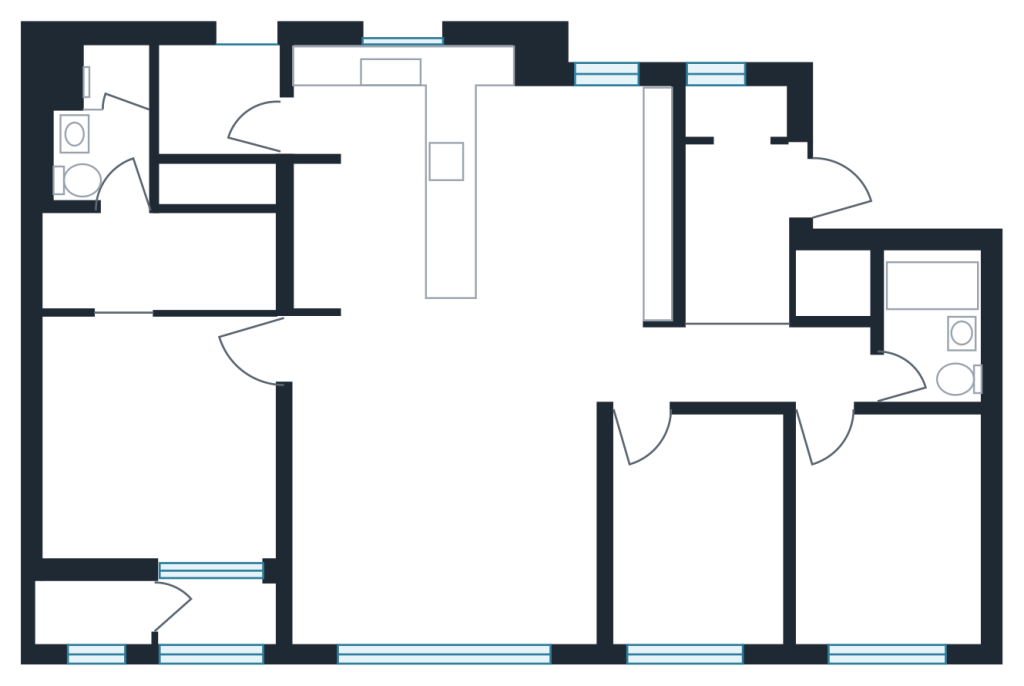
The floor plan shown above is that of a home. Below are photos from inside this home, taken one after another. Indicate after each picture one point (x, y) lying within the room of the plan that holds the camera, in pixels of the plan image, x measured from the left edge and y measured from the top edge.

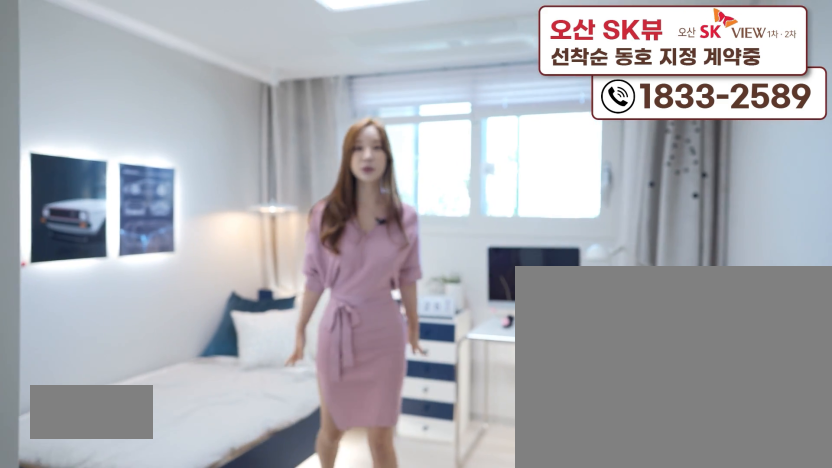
(879, 583)
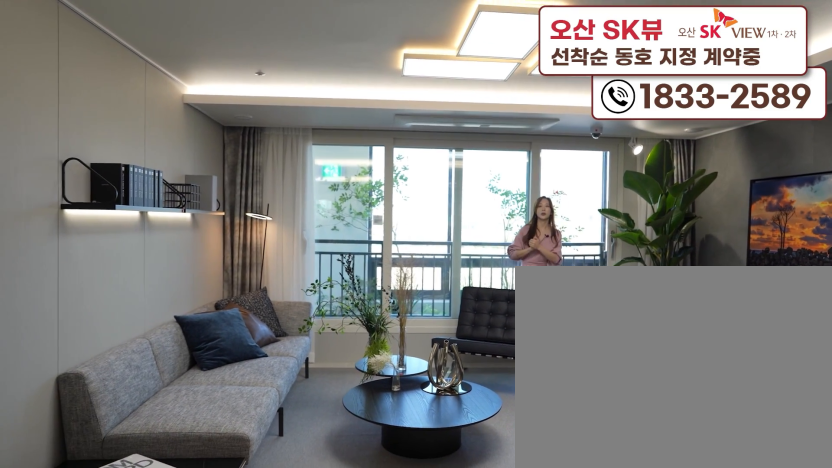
(449, 565)
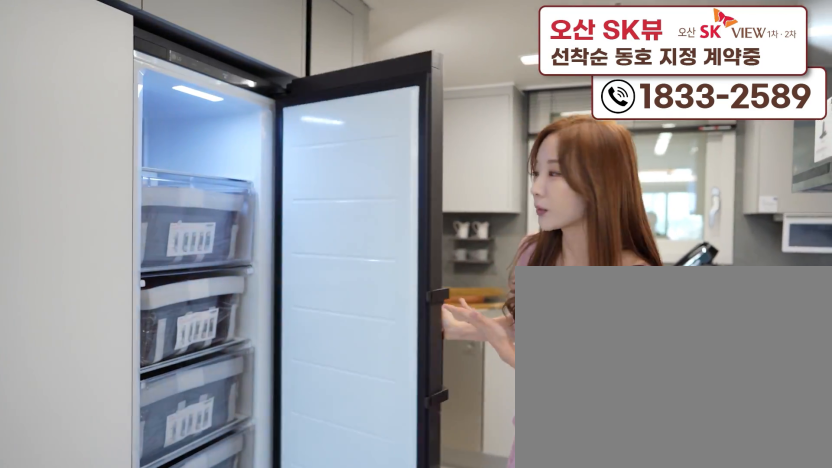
(408, 324)
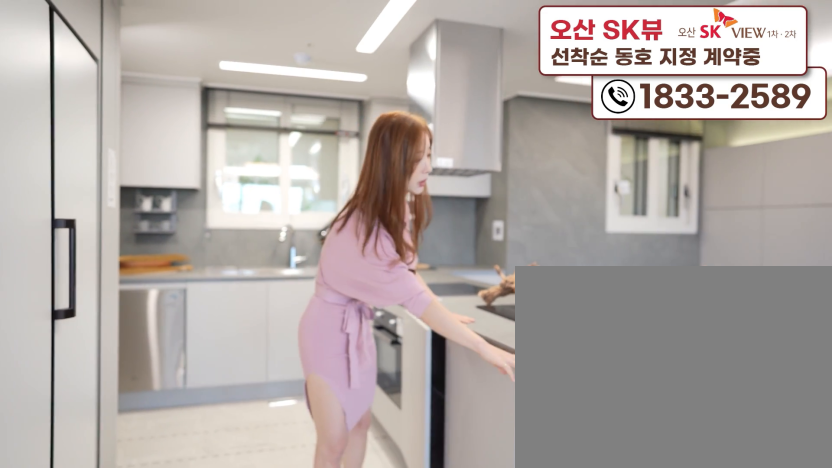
(408, 324)
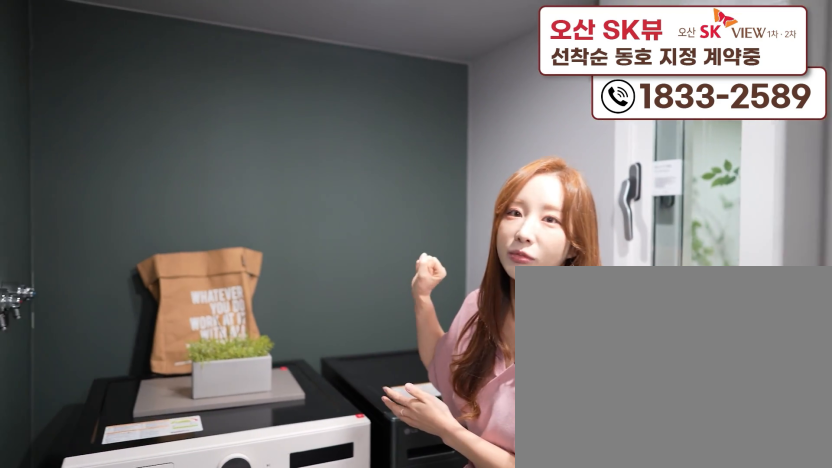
(232, 116)
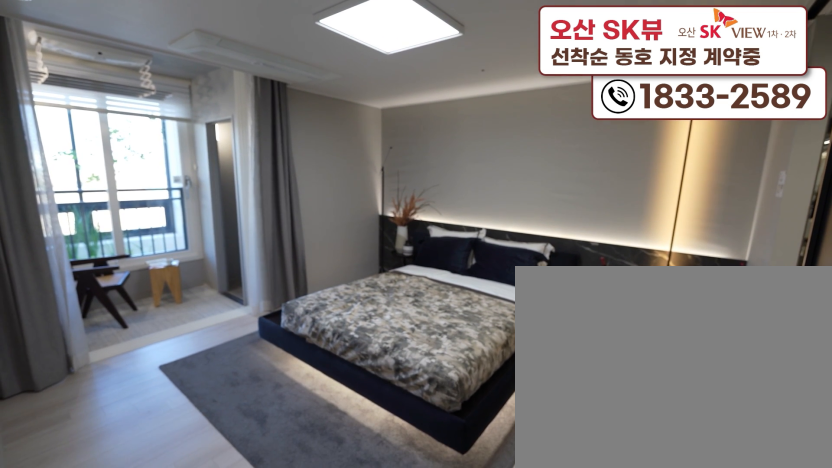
(163, 507)
